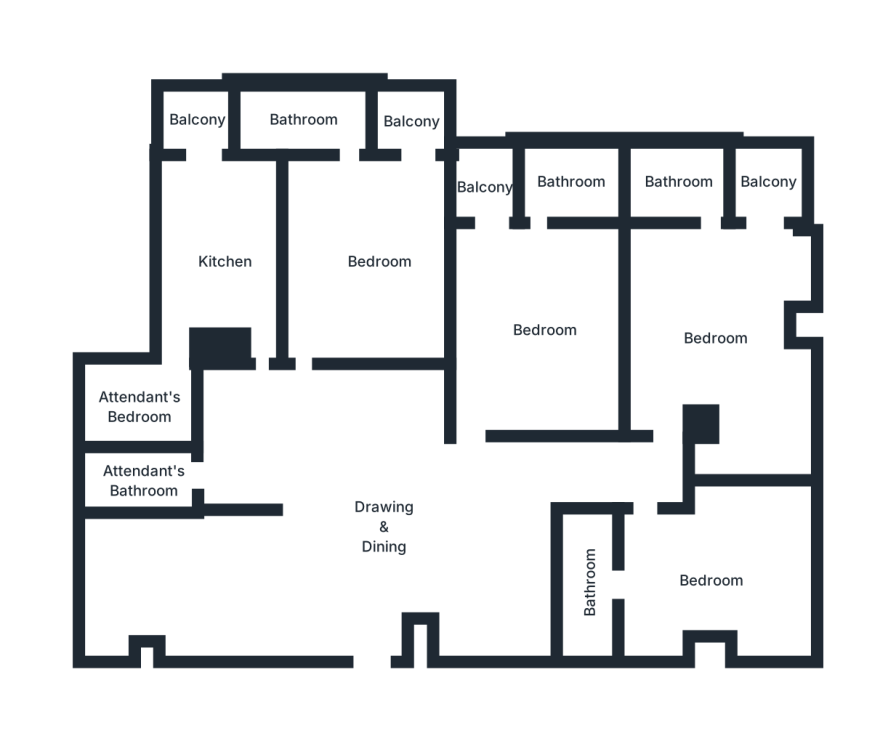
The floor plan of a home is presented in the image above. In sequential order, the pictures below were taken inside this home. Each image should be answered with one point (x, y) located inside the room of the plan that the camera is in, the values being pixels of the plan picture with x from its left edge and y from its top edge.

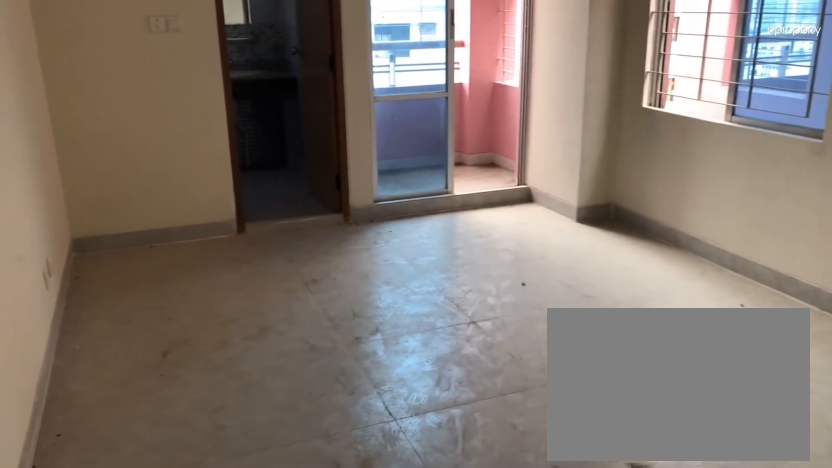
(377, 266)
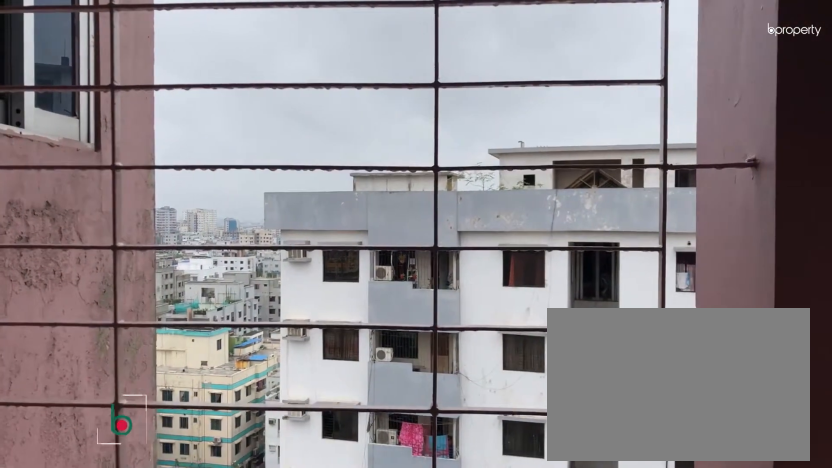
(412, 124)
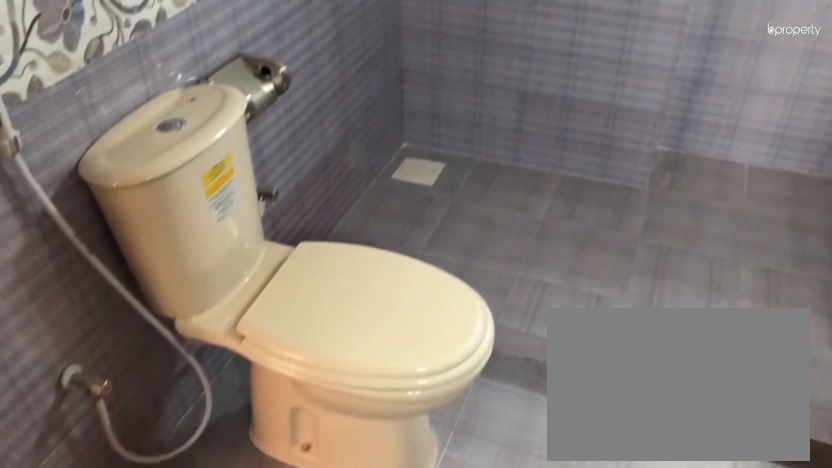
(299, 119)
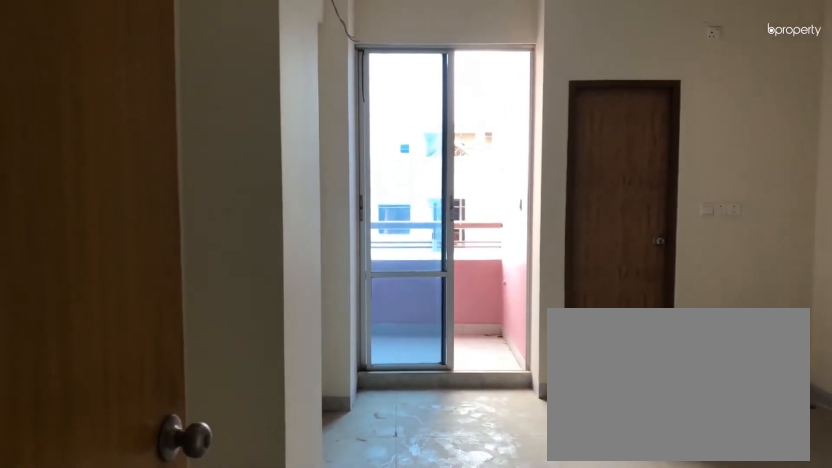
(545, 333)
